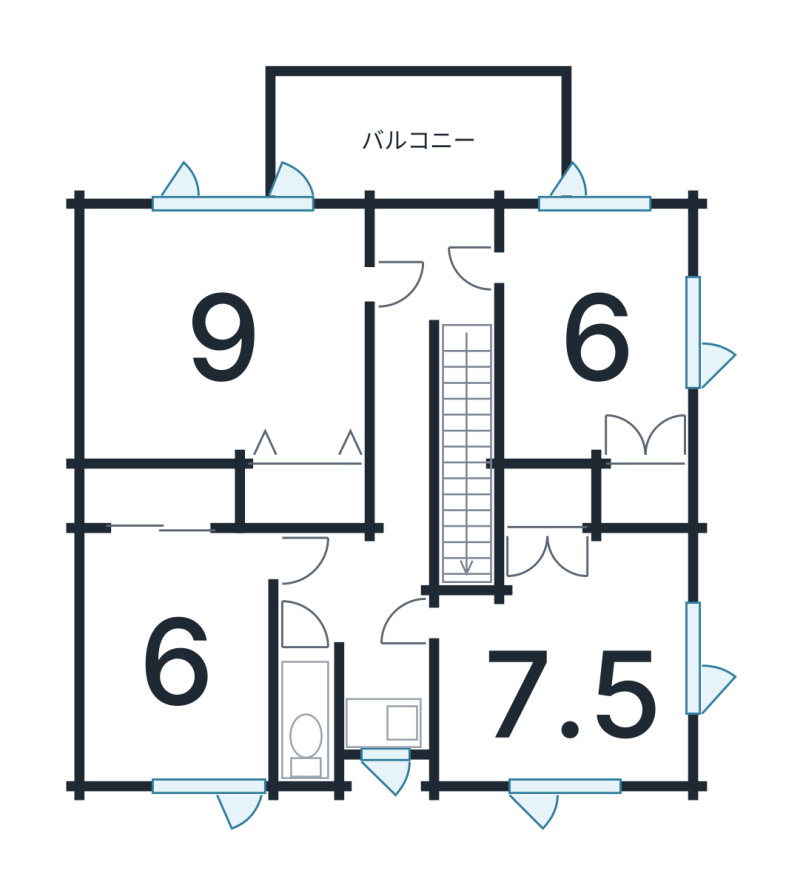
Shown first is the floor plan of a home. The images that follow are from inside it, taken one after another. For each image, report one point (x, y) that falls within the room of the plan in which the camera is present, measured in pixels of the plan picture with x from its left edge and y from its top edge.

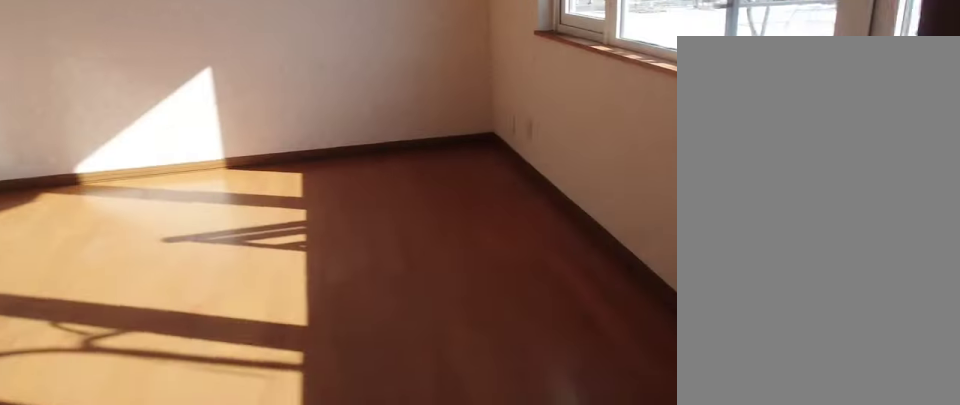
(224, 348)
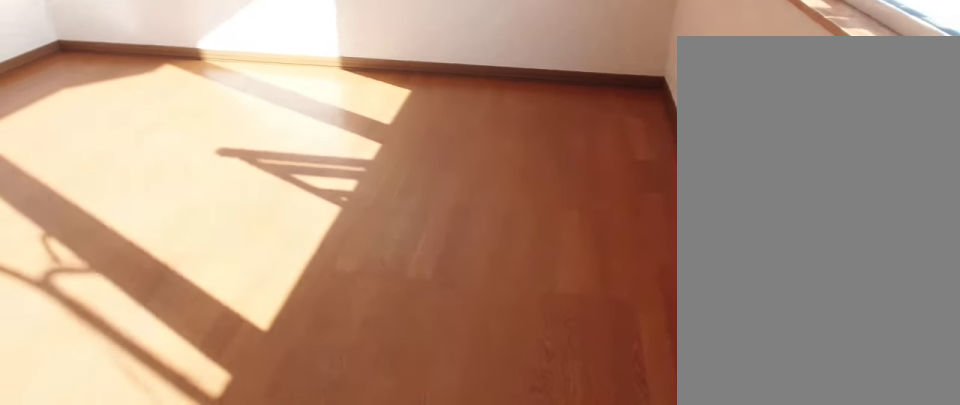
(224, 348)
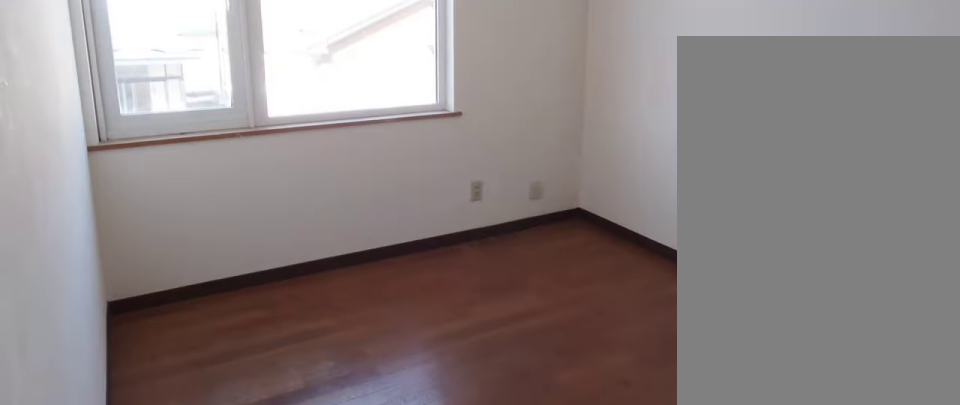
(168, 664)
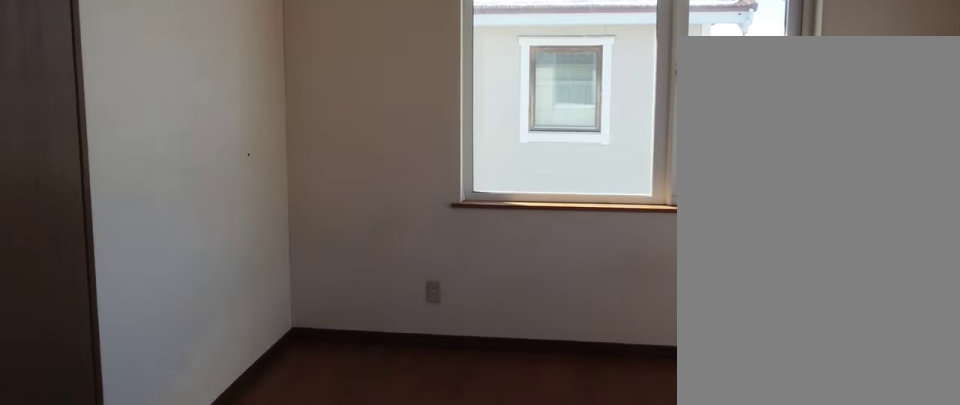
(567, 681)
